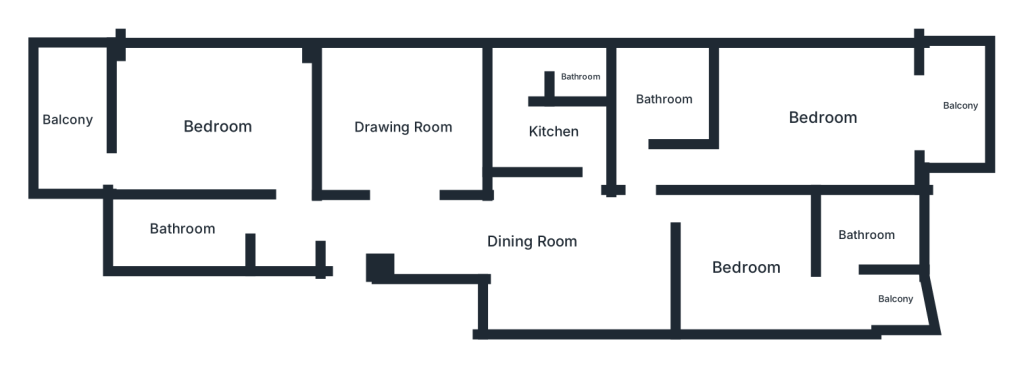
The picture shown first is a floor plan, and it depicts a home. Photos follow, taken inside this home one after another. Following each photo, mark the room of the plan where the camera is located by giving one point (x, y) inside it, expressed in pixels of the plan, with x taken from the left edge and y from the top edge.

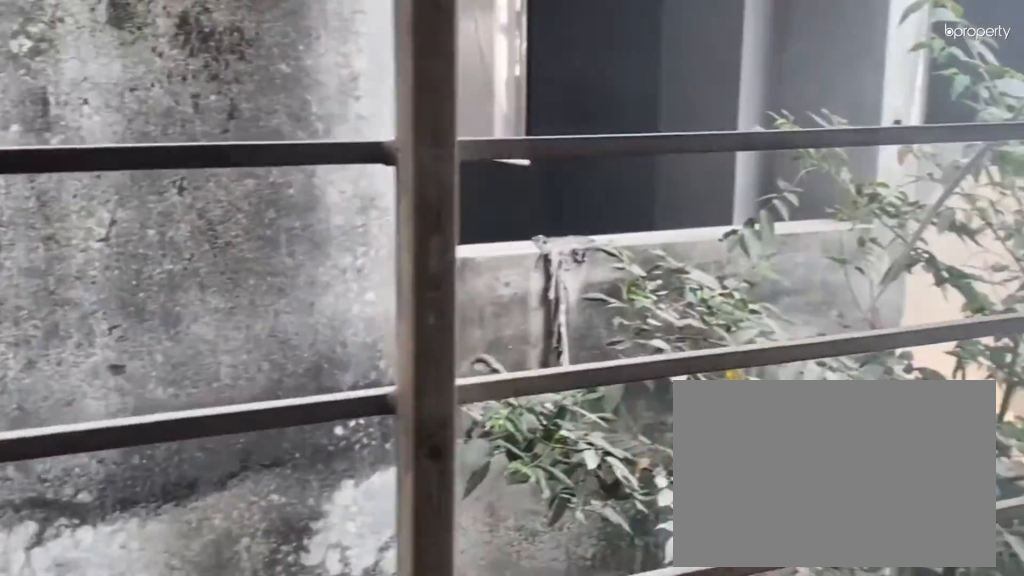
(66, 120)
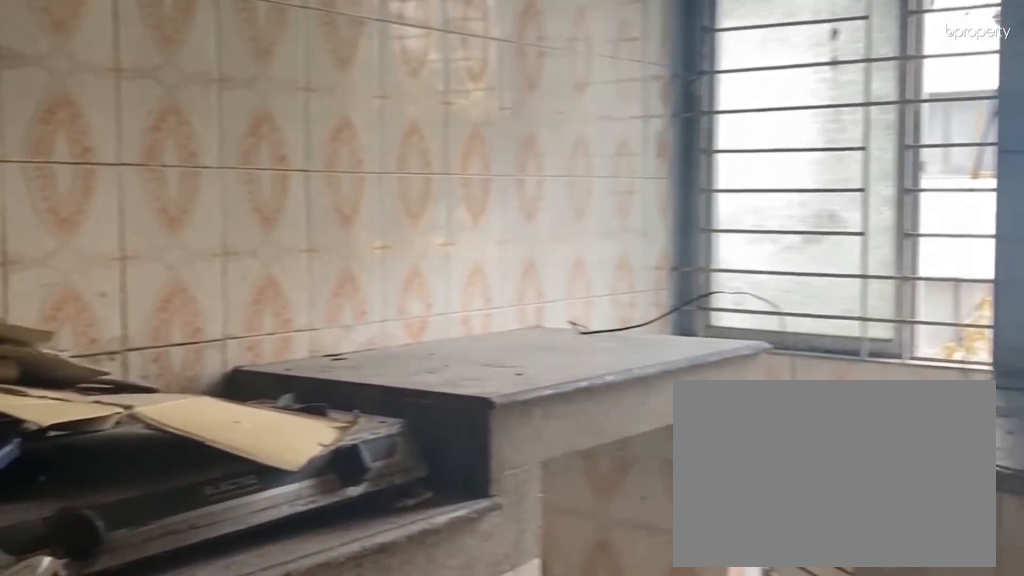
(553, 131)
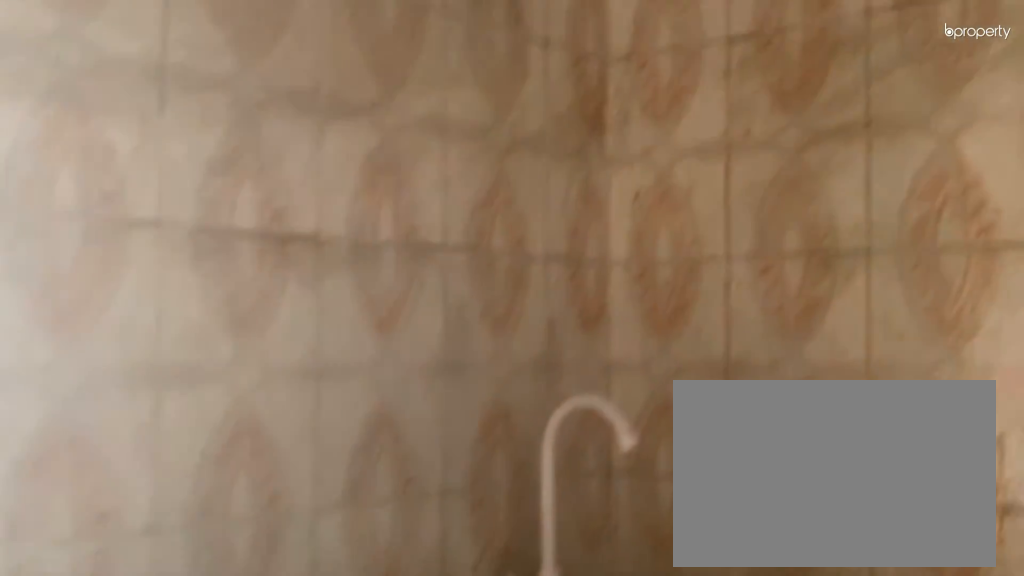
(553, 131)
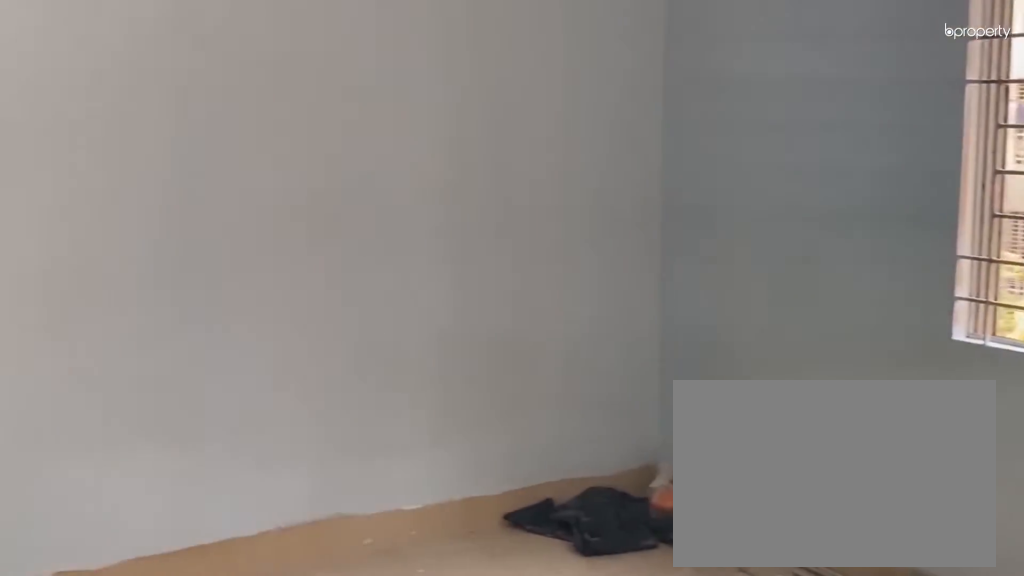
(821, 117)
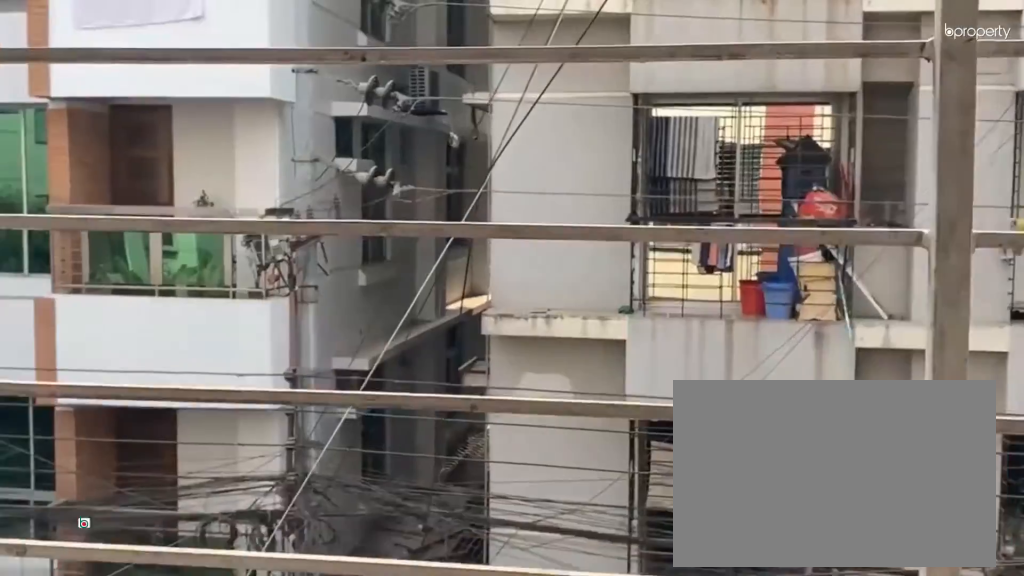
(958, 103)
